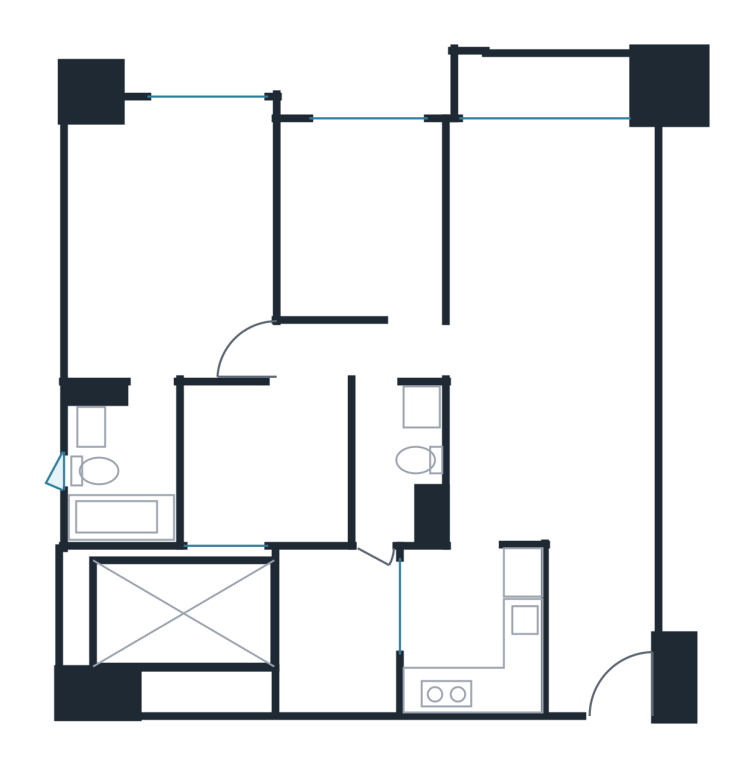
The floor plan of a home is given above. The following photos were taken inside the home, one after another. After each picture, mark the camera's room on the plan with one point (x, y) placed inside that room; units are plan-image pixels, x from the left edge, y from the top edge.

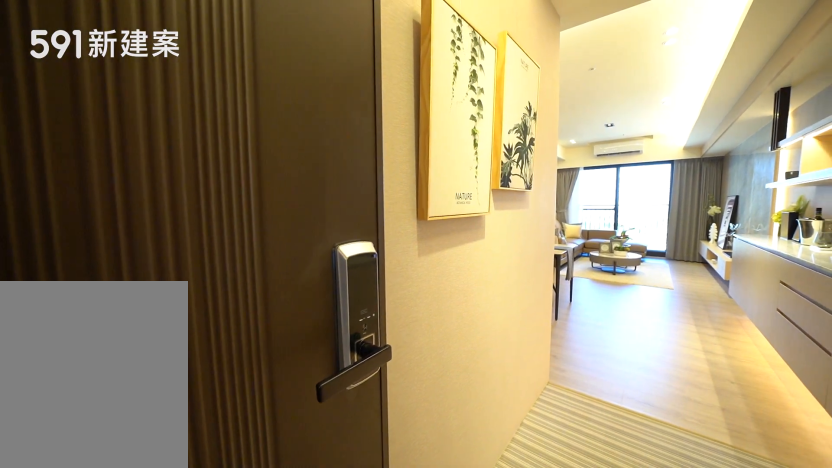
(600, 669)
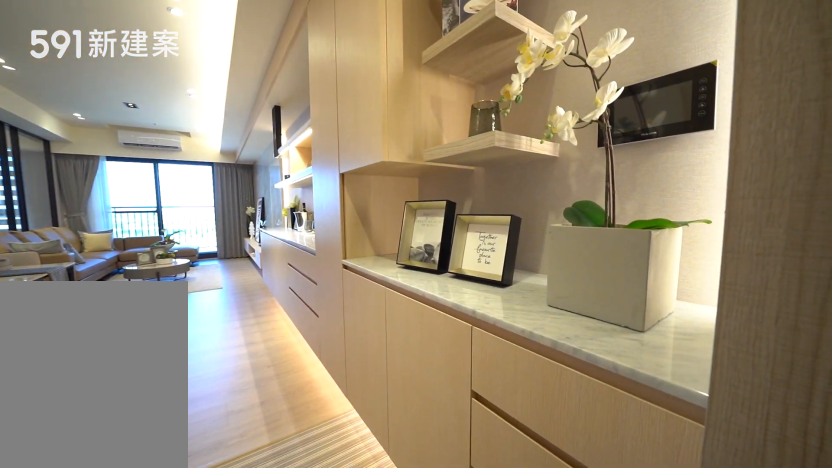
(600, 669)
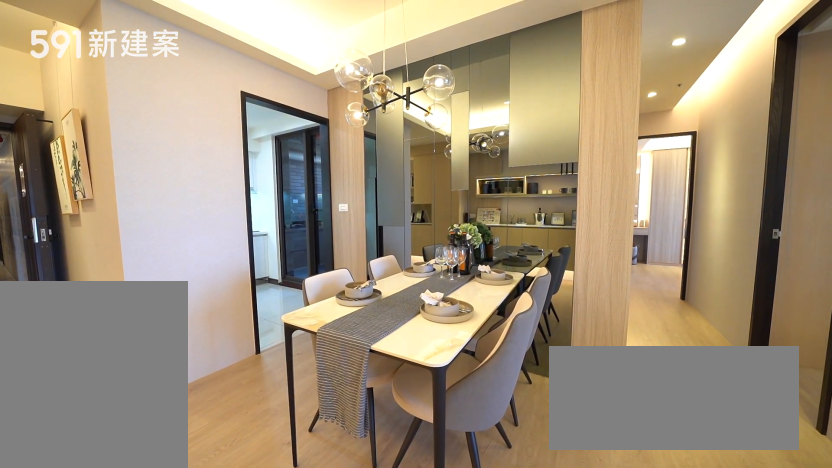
(522, 434)
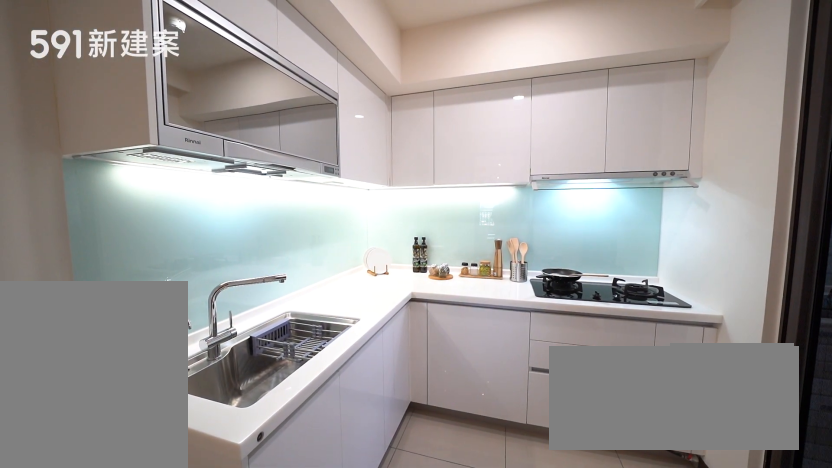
(472, 632)
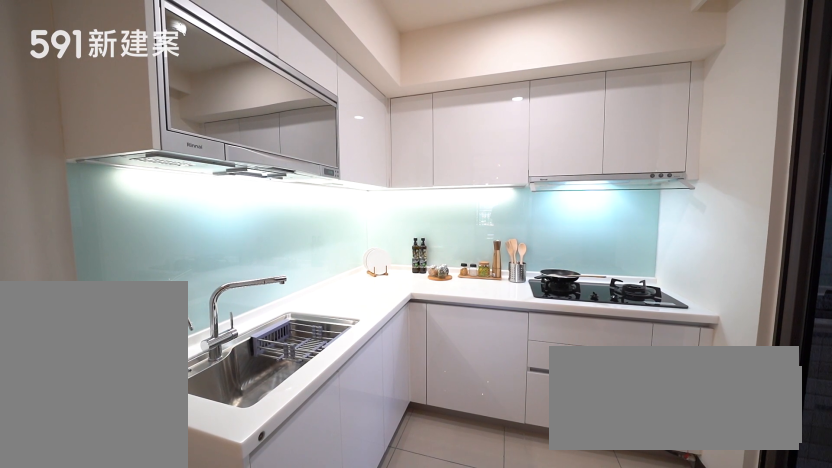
(472, 632)
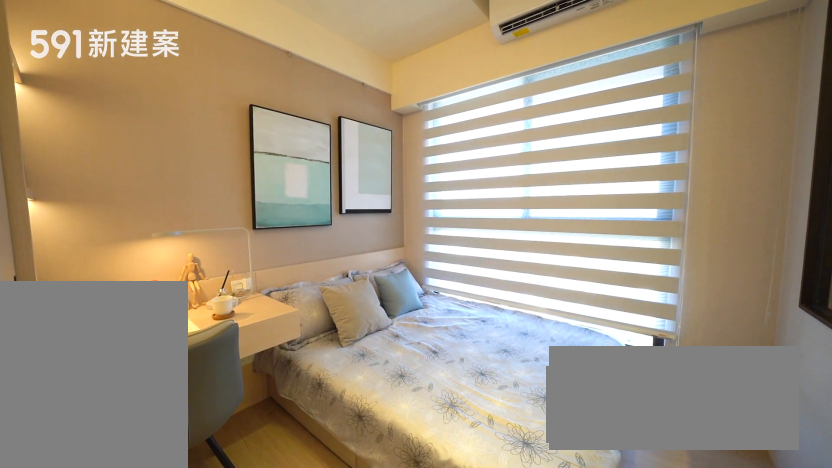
(362, 214)
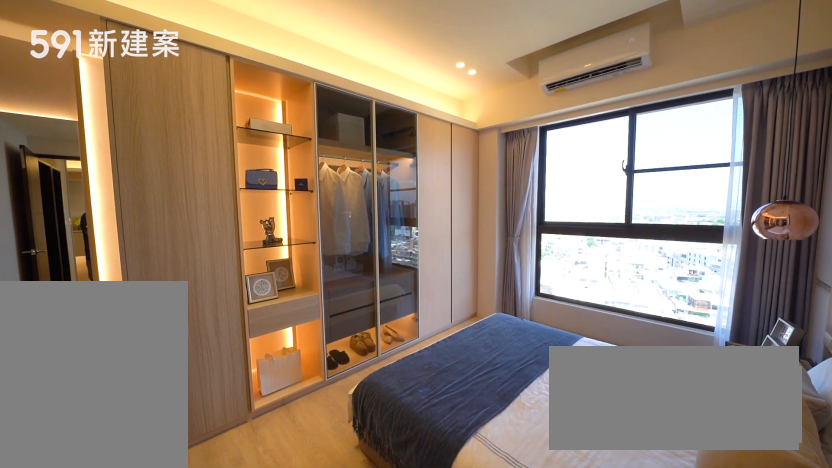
(163, 235)
